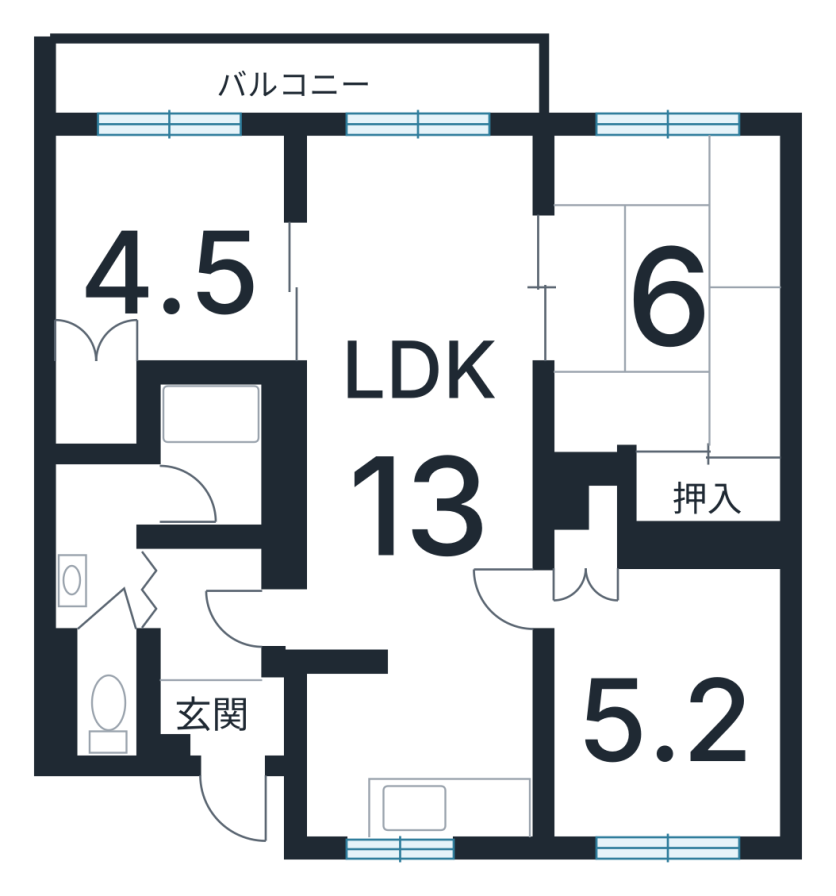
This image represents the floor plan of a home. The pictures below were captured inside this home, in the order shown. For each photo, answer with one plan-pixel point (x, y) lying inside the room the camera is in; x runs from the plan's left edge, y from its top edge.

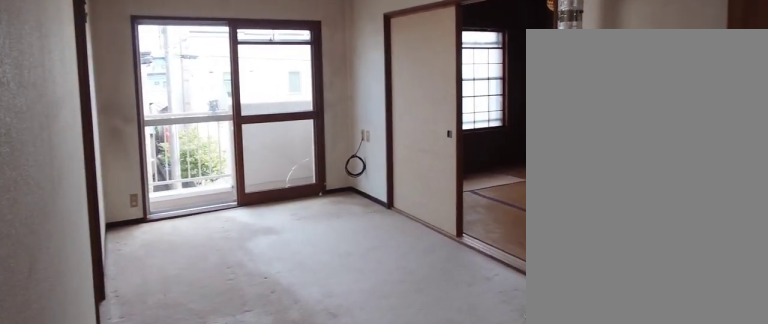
(423, 359)
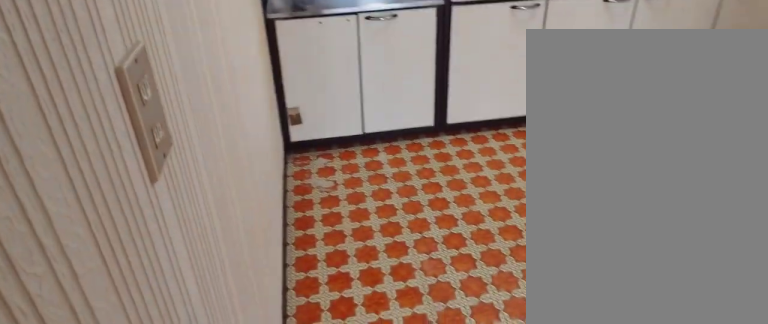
(424, 757)
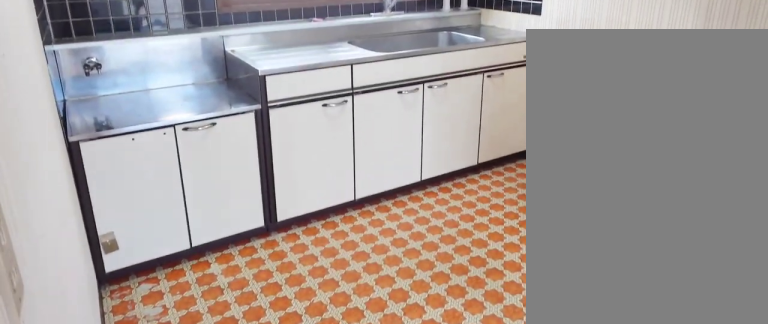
(424, 757)
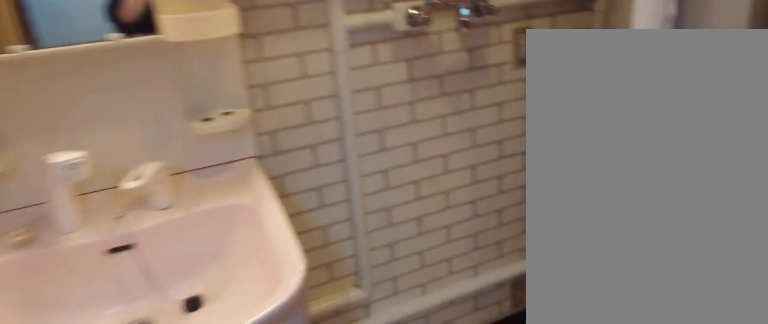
(111, 568)
